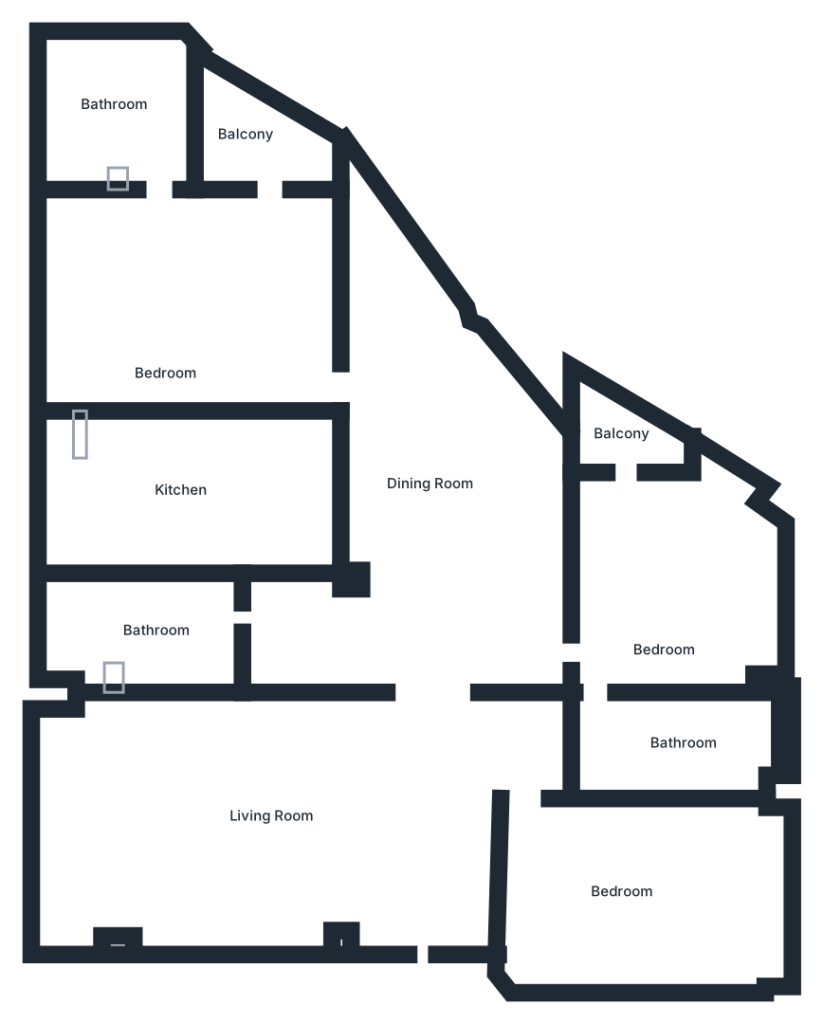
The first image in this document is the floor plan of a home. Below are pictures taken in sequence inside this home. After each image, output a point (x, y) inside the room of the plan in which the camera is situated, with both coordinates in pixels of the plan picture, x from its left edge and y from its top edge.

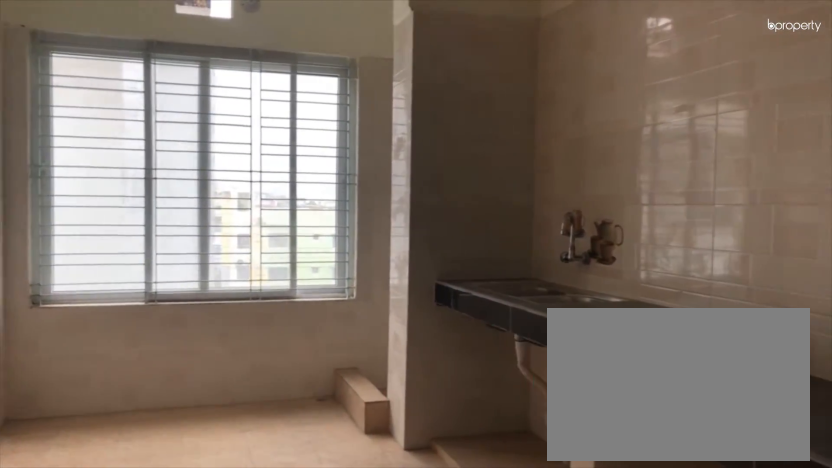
(177, 496)
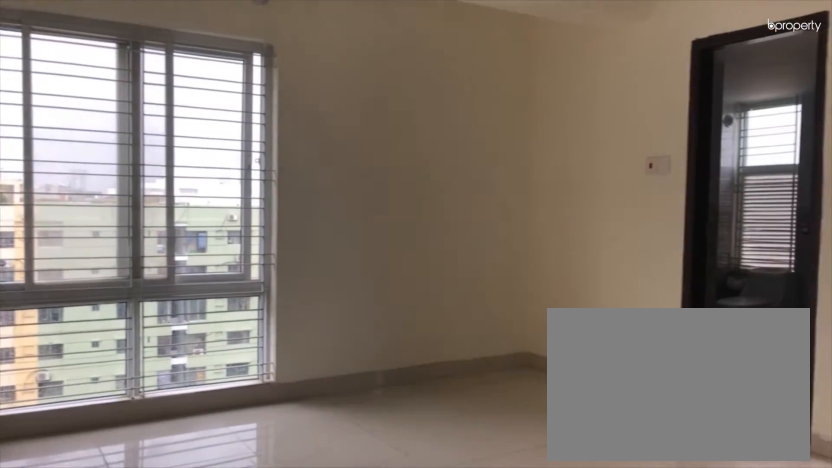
(166, 325)
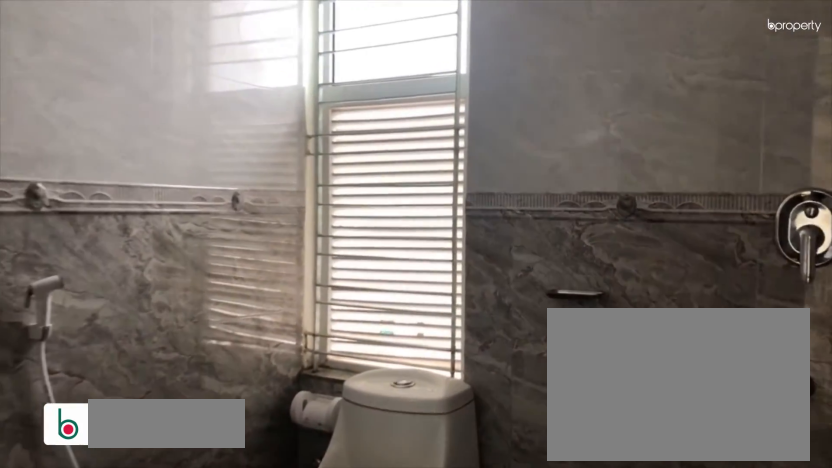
(117, 114)
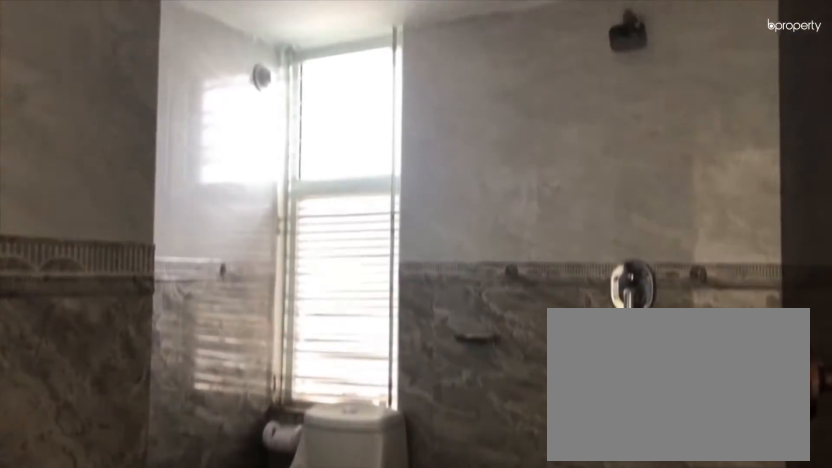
(138, 116)
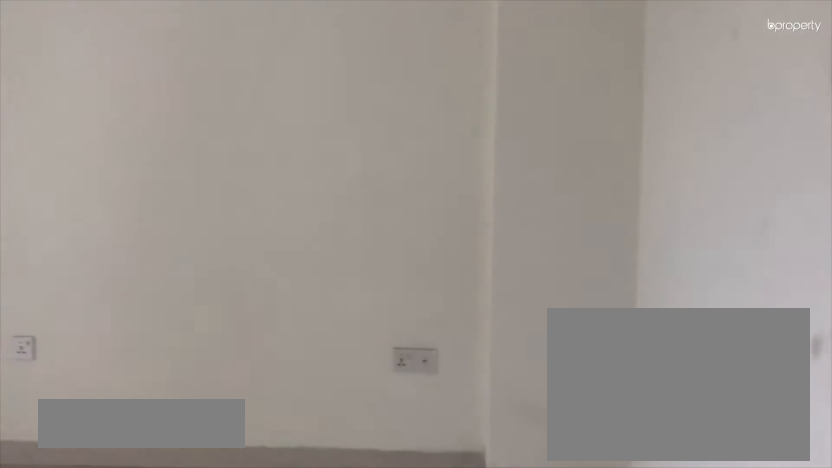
(665, 599)
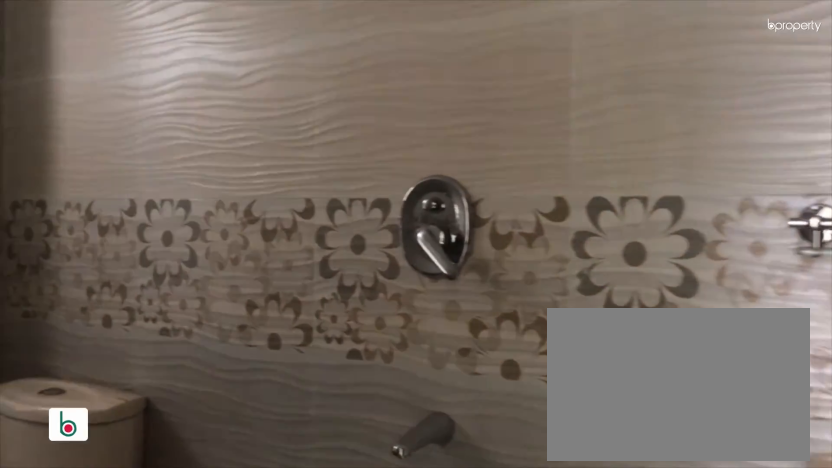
(695, 754)
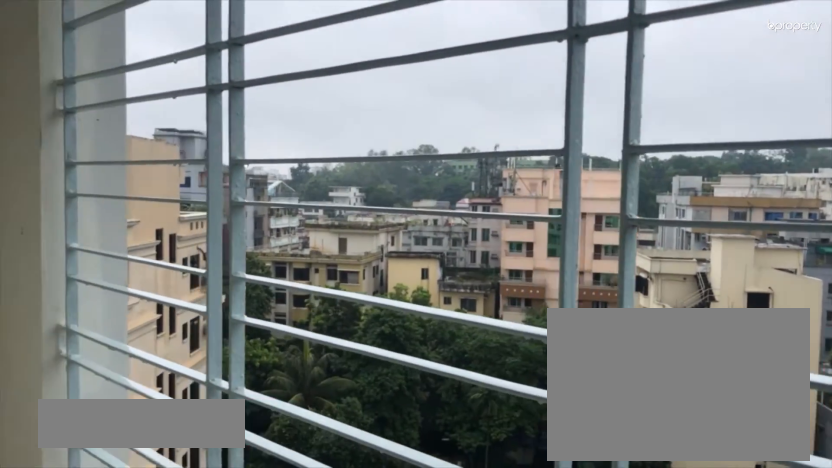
(624, 439)
